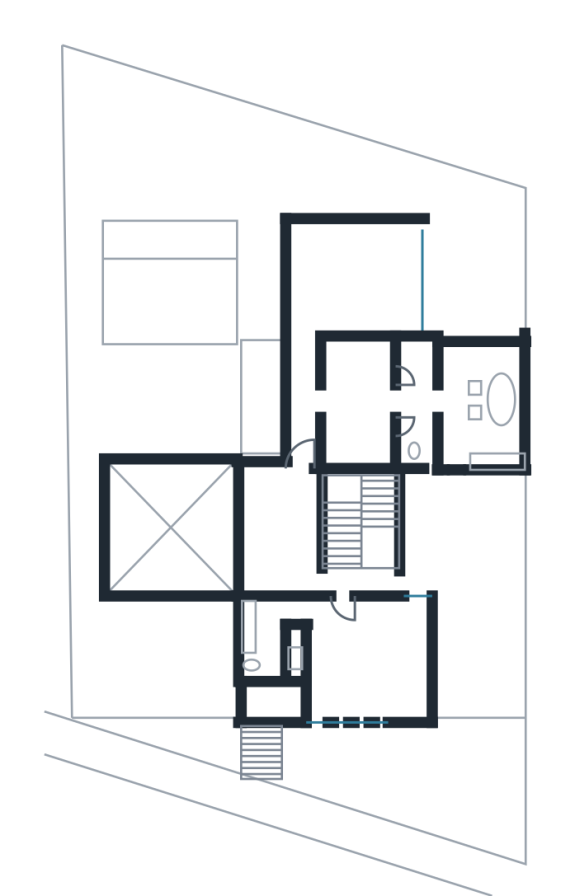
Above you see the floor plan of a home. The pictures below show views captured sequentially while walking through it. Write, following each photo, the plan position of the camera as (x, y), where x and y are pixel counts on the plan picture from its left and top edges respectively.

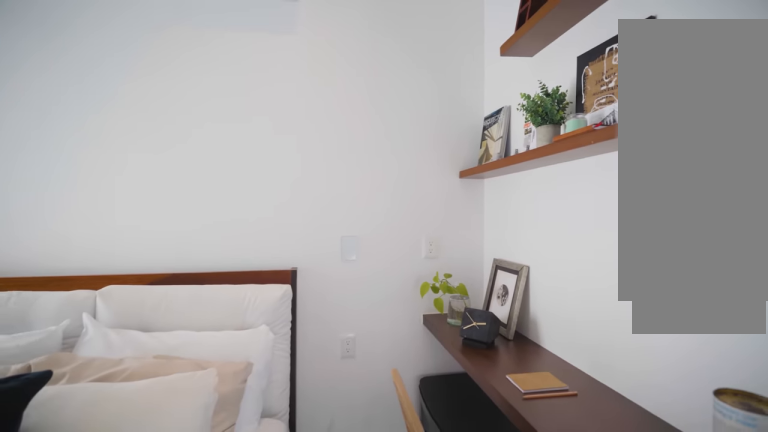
(381, 697)
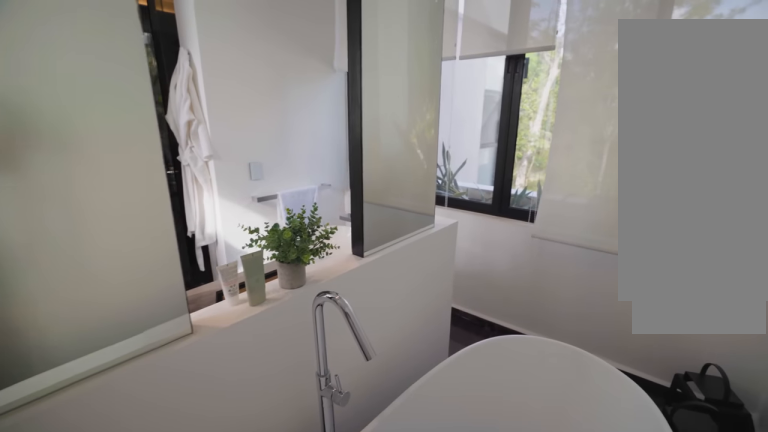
(506, 420)
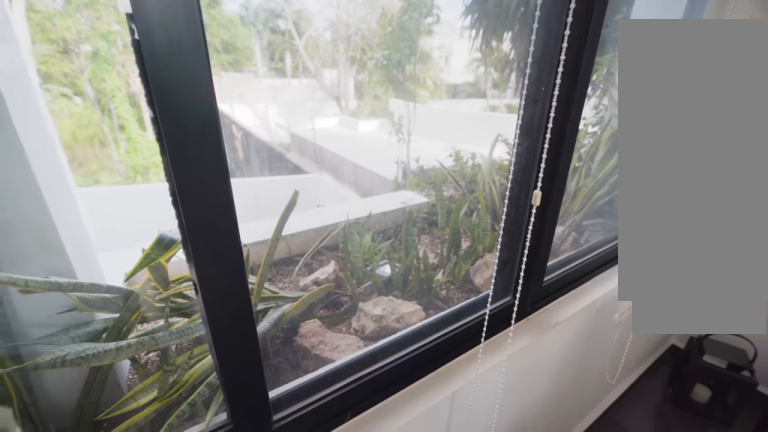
(455, 366)
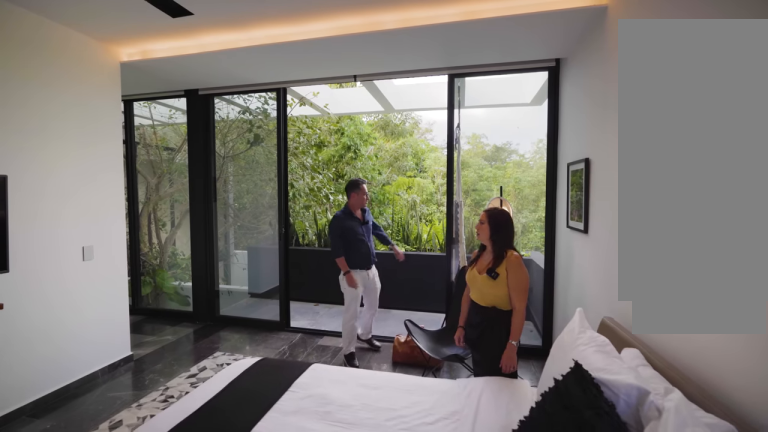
(410, 270)
